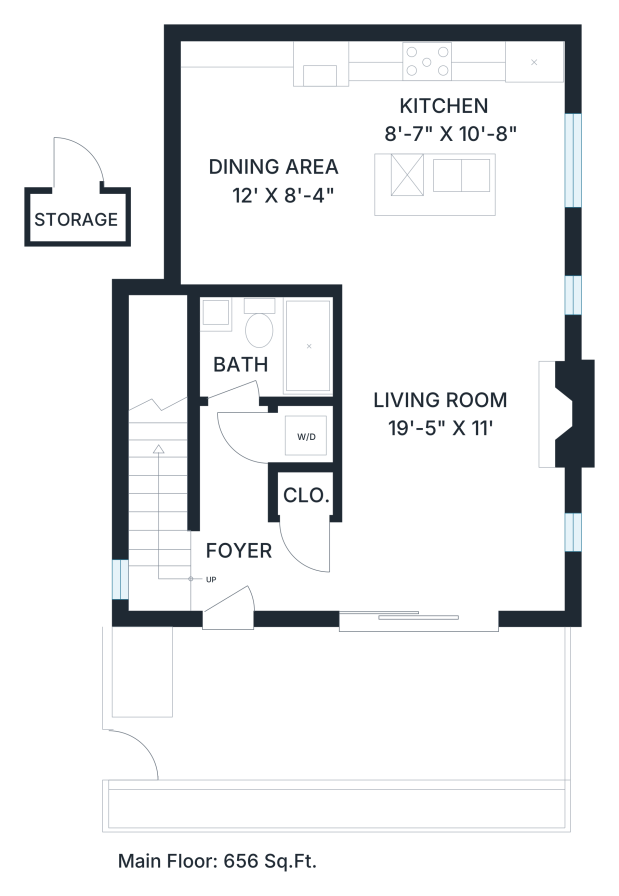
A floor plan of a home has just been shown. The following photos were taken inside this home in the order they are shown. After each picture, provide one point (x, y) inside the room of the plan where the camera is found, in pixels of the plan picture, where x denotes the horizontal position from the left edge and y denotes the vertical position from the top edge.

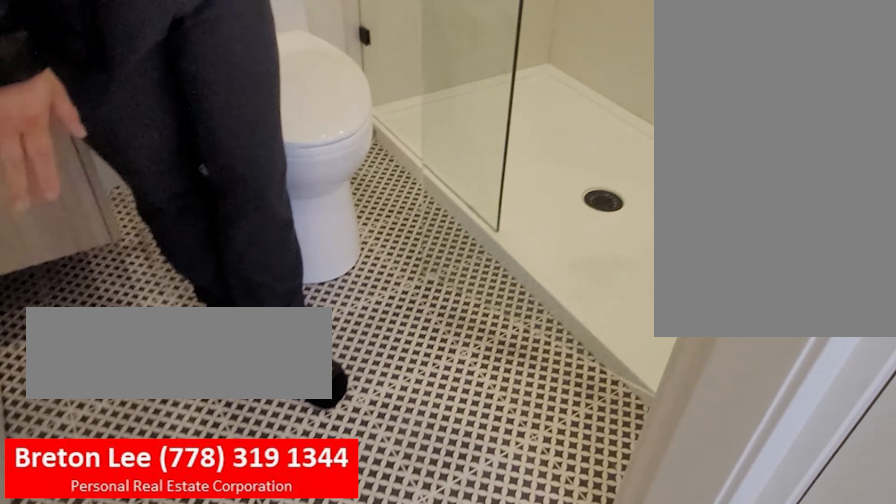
(242, 368)
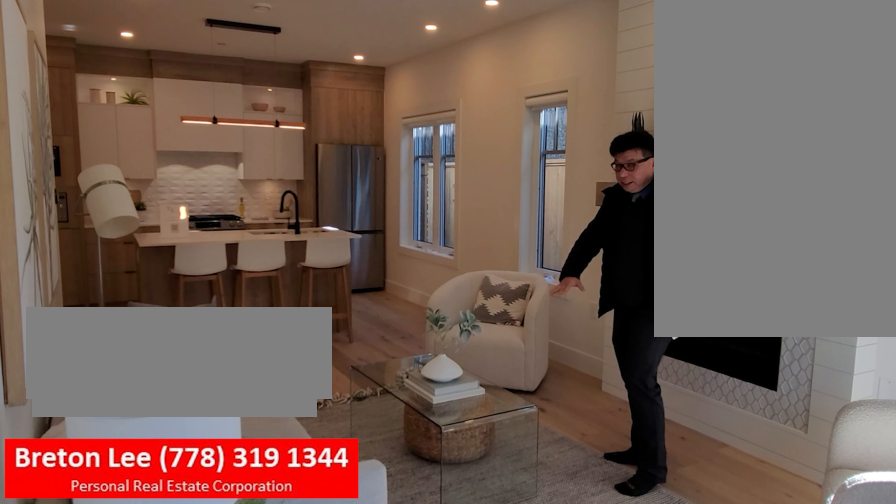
(436, 484)
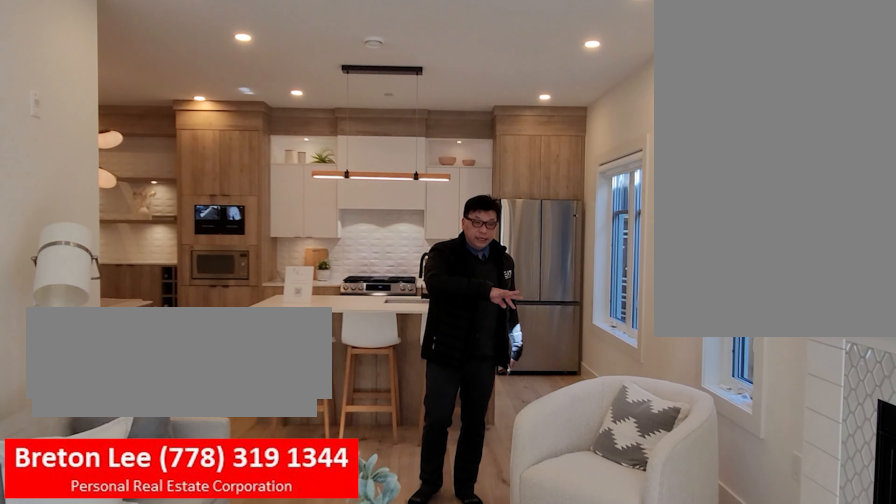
(436, 484)
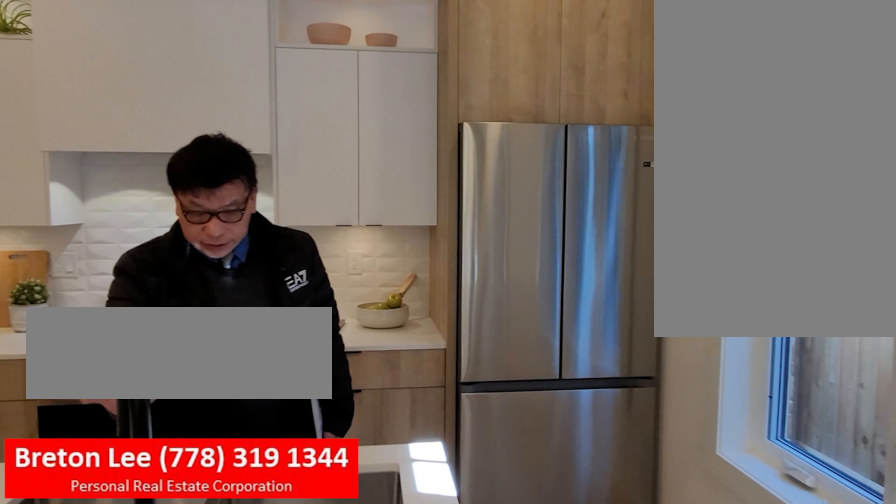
(529, 172)
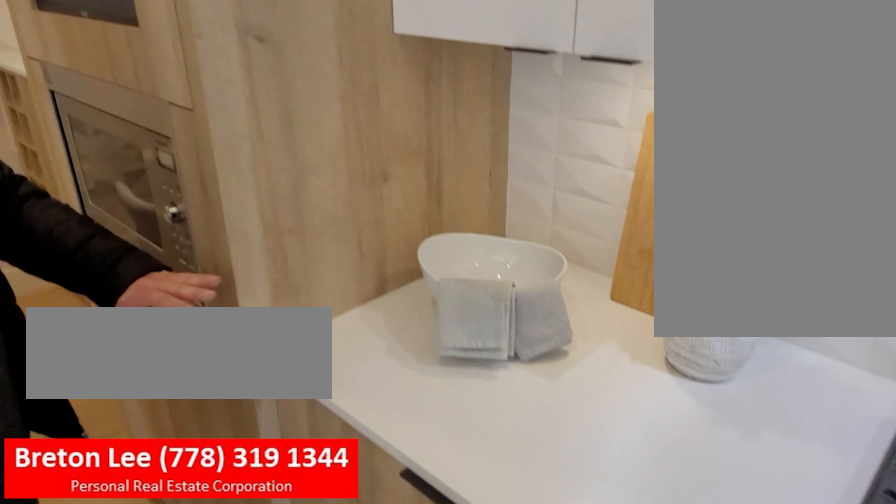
(529, 172)
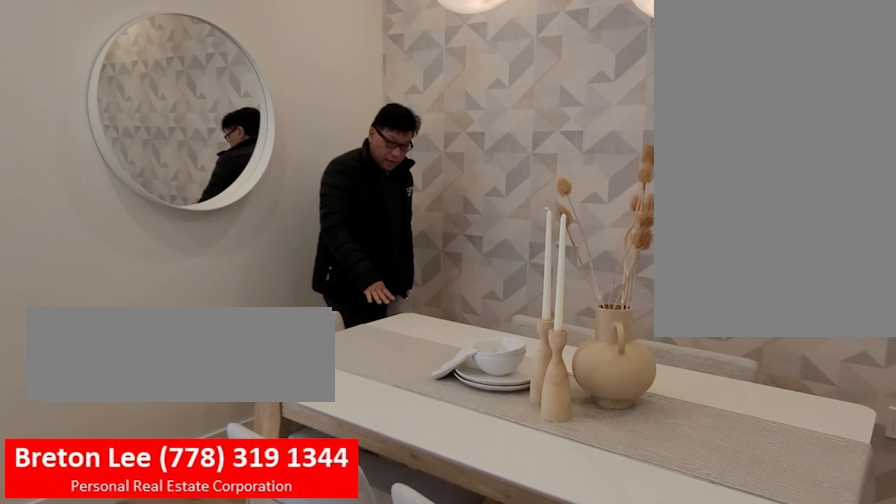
(270, 244)
